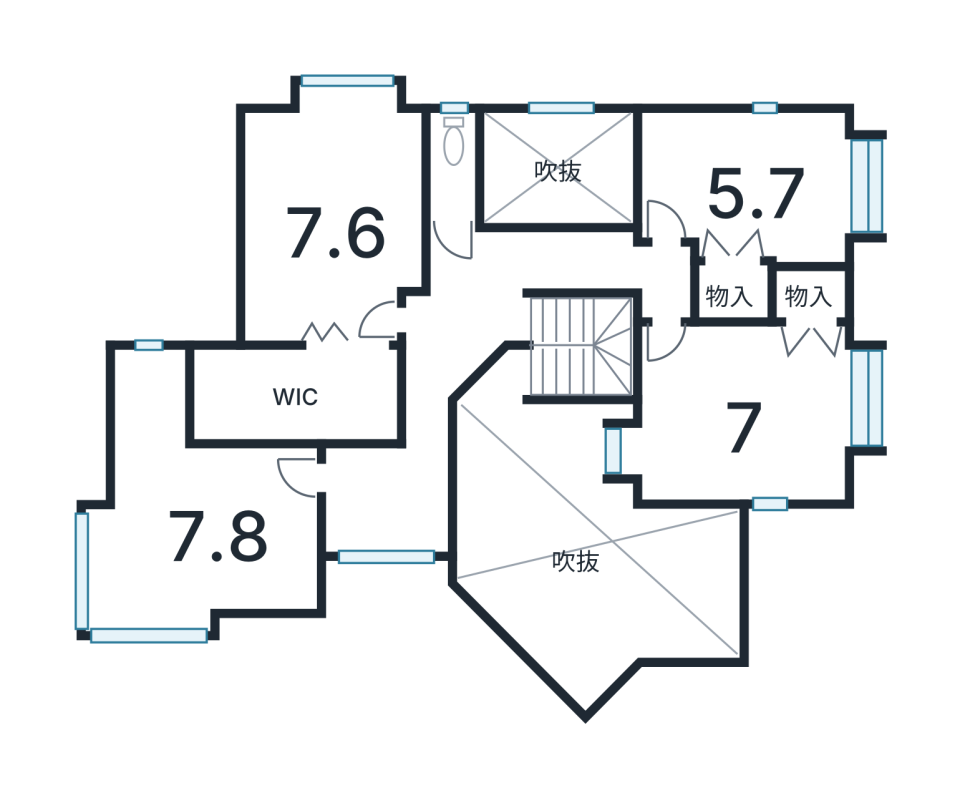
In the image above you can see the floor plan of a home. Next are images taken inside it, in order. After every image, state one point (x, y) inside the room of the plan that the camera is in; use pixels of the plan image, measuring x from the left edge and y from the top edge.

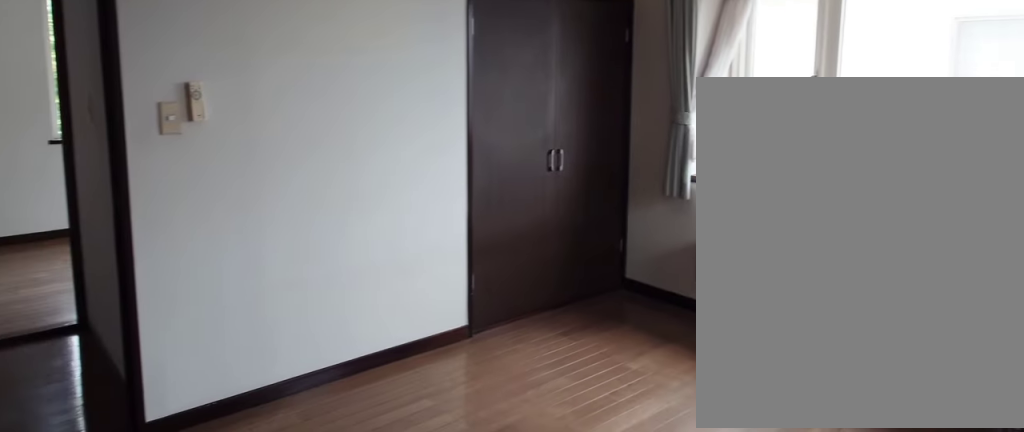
(744, 422)
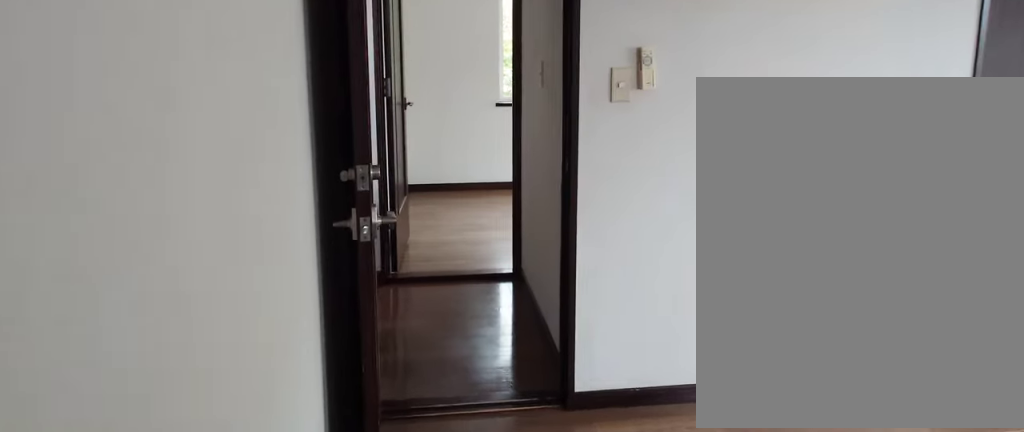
(744, 422)
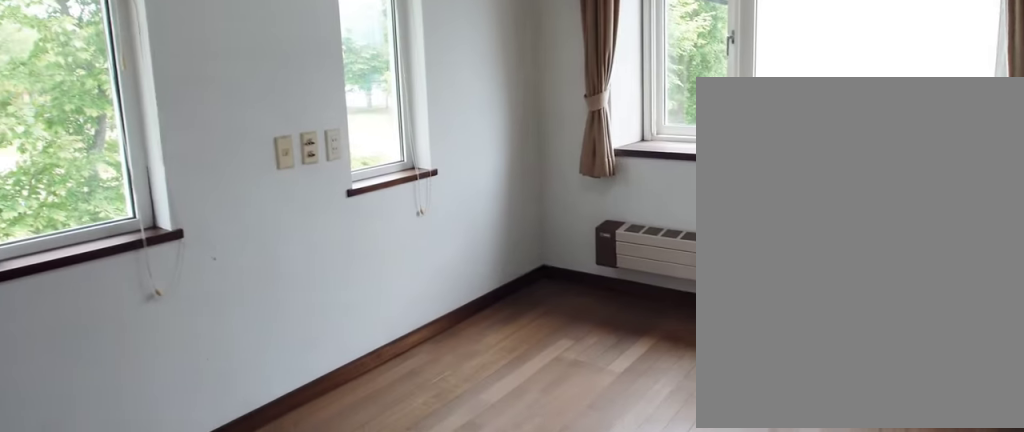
(747, 187)
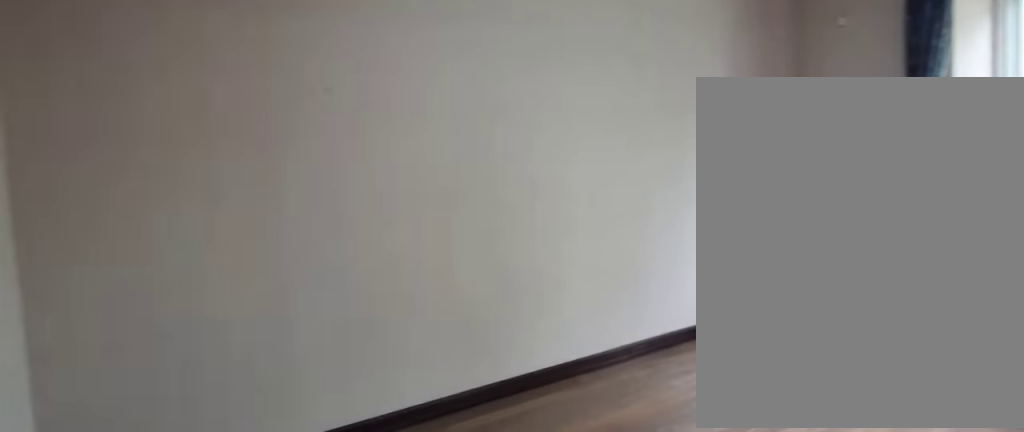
(319, 223)
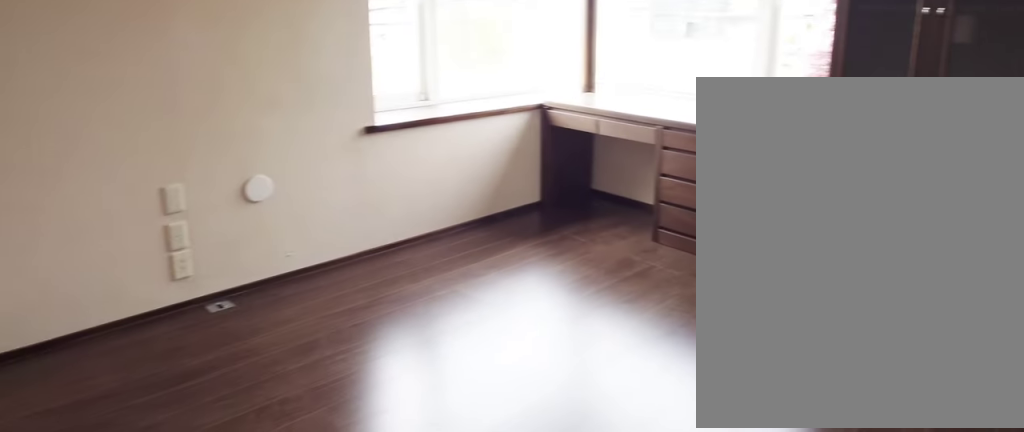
(211, 540)
